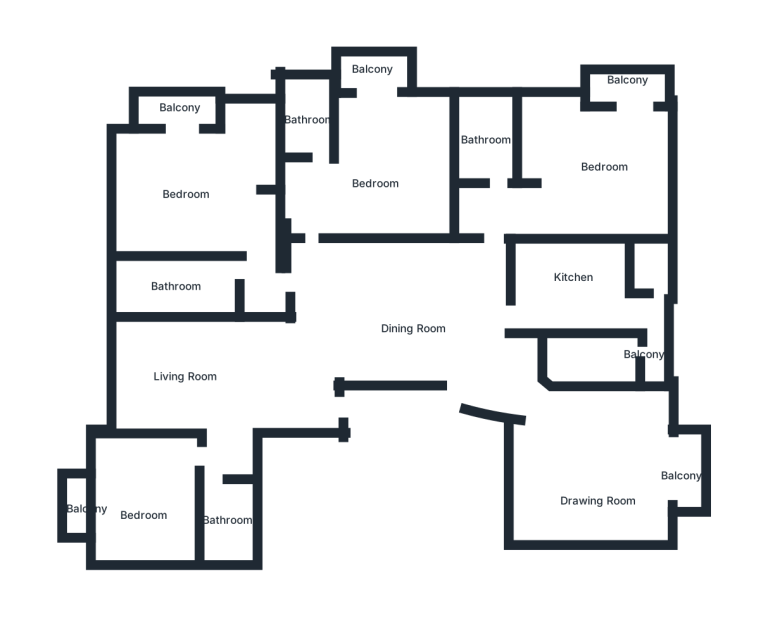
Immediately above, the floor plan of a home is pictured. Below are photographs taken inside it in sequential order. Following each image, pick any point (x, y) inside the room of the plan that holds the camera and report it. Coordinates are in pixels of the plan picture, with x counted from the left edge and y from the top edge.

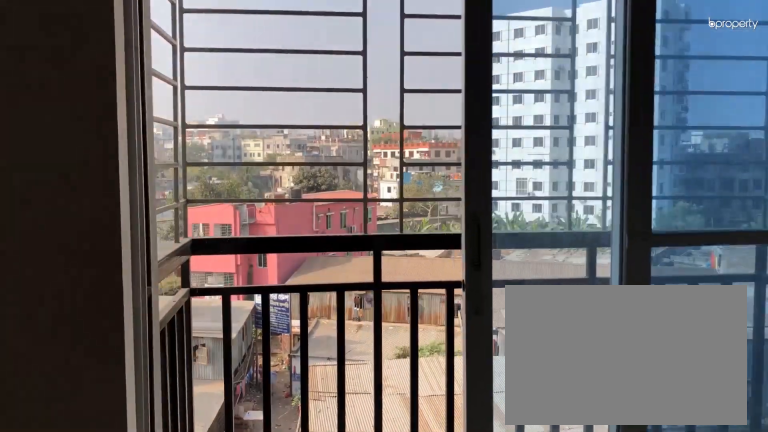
(691, 468)
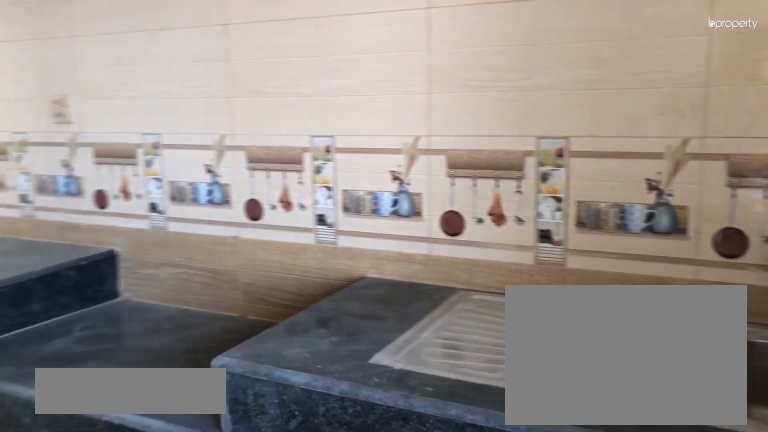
(569, 284)
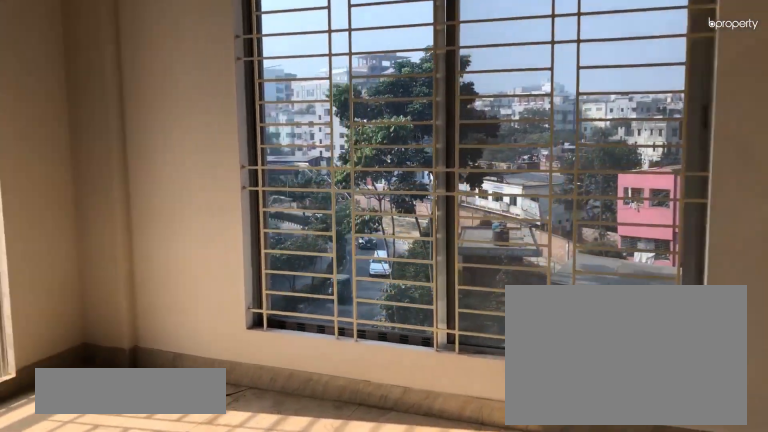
(607, 163)
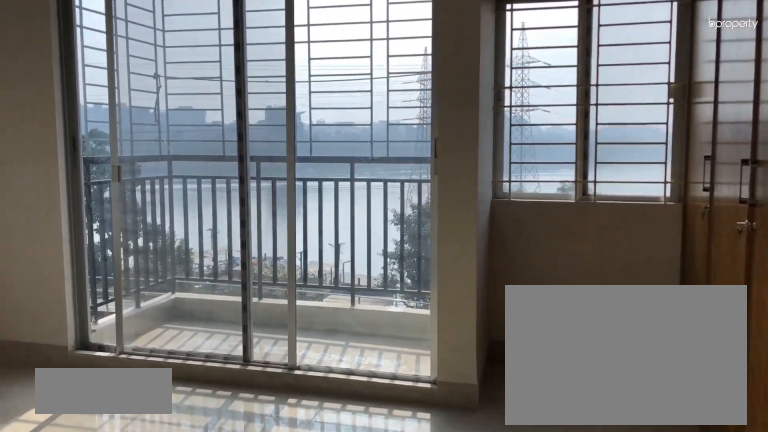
(187, 185)
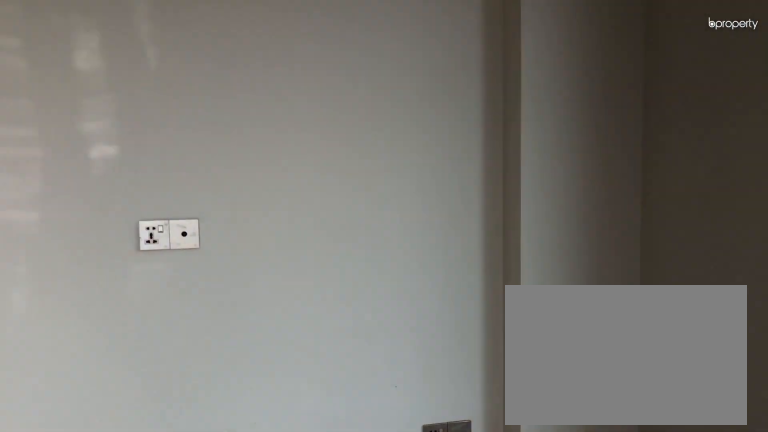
(187, 185)
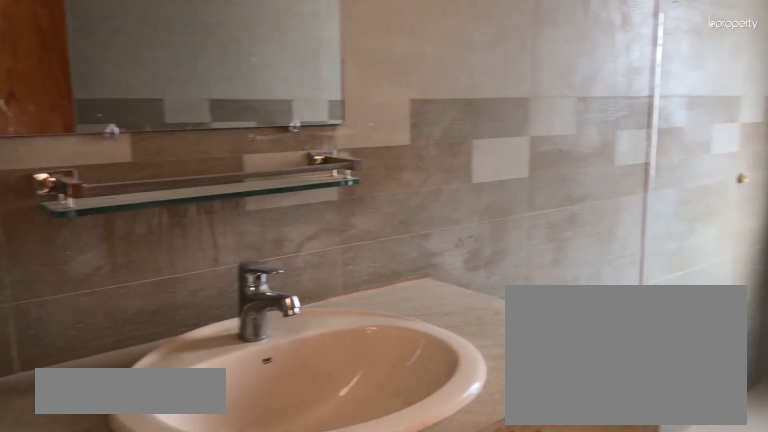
(183, 283)
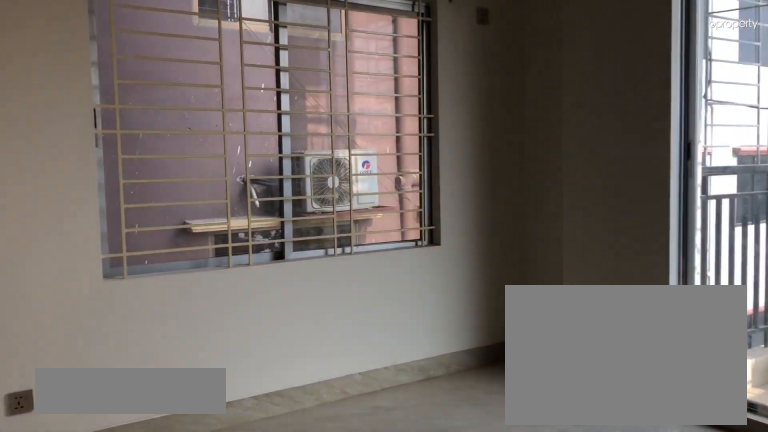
(142, 503)
